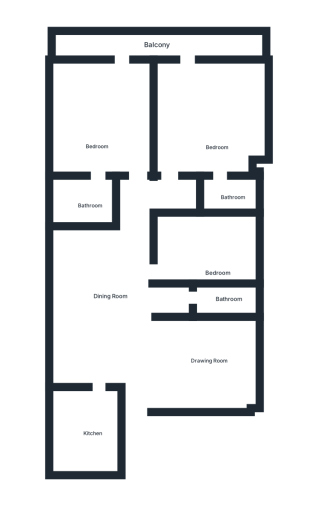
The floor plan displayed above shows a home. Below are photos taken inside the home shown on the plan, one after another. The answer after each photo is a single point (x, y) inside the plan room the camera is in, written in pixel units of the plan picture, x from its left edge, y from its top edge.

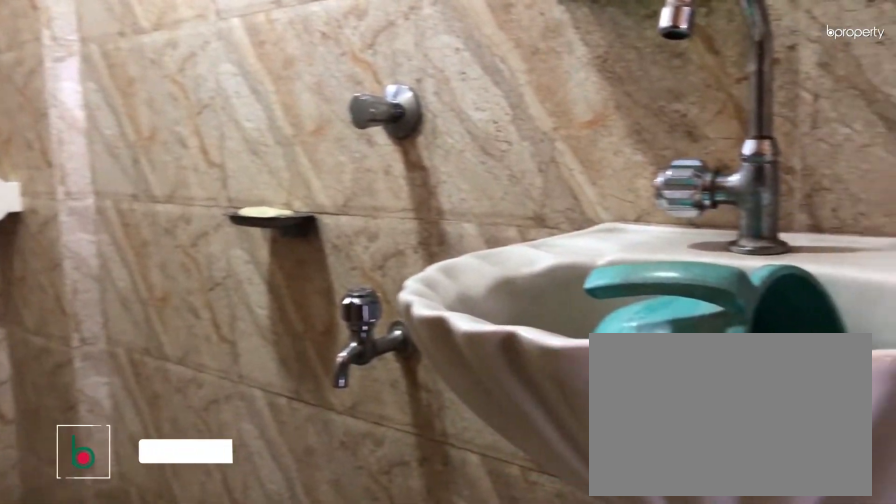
(222, 301)
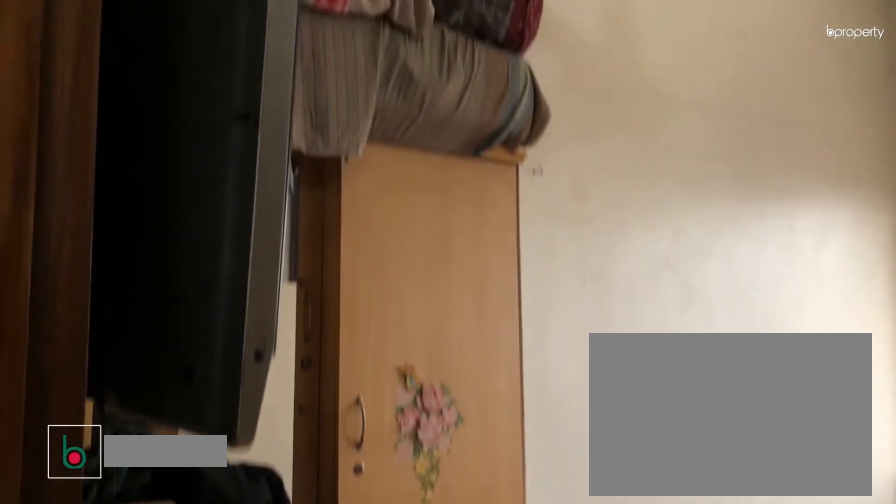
(216, 253)
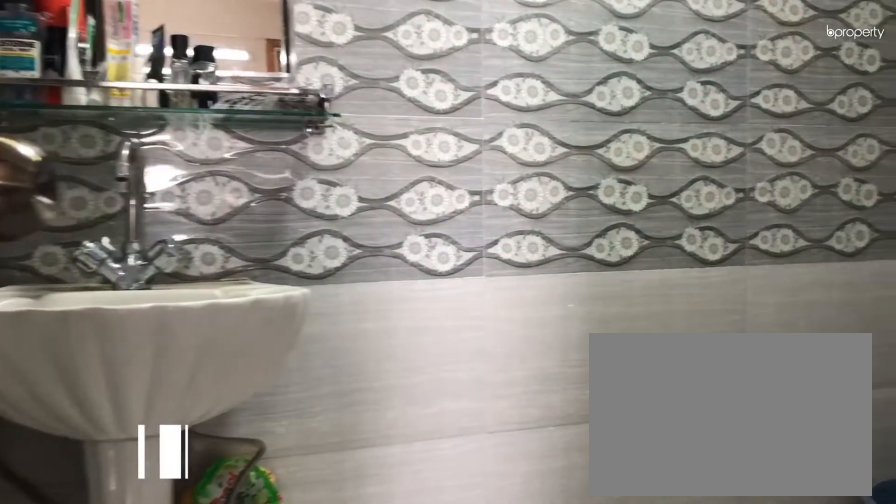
(225, 197)
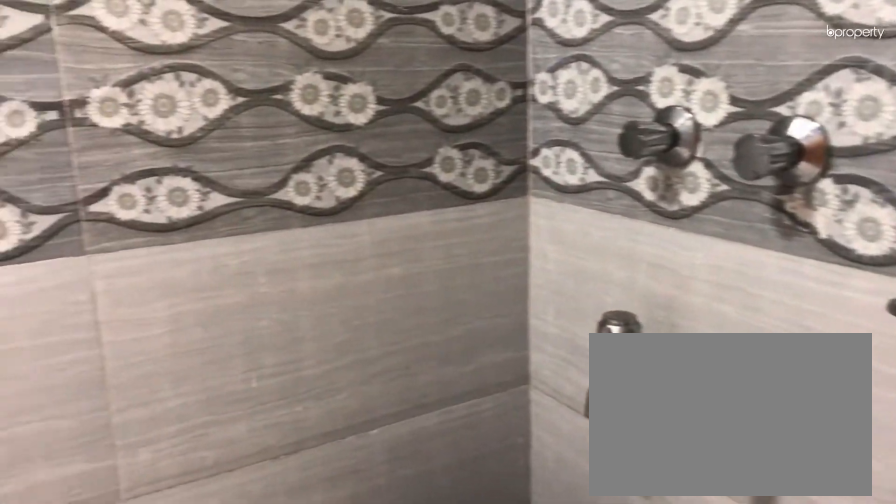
(225, 197)
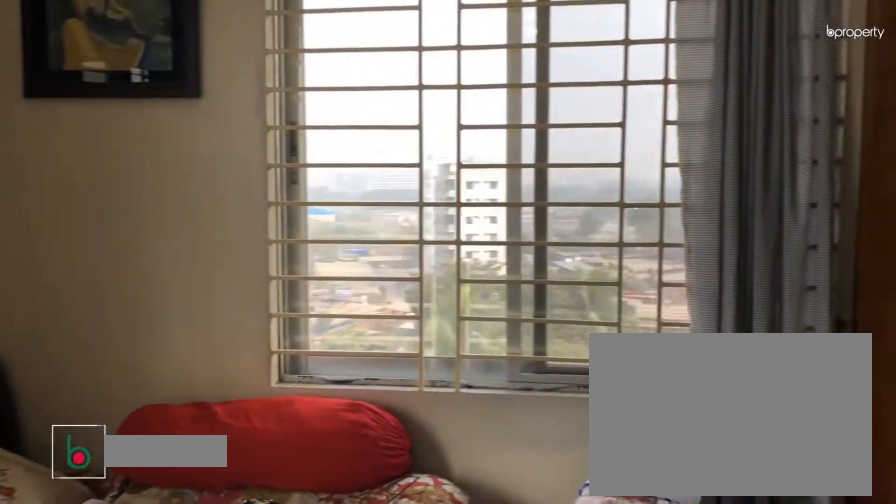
(101, 112)
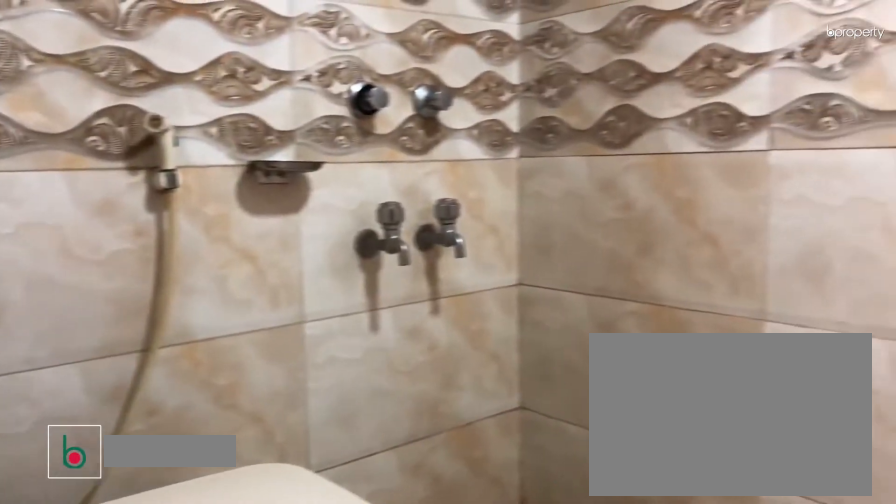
(84, 201)
